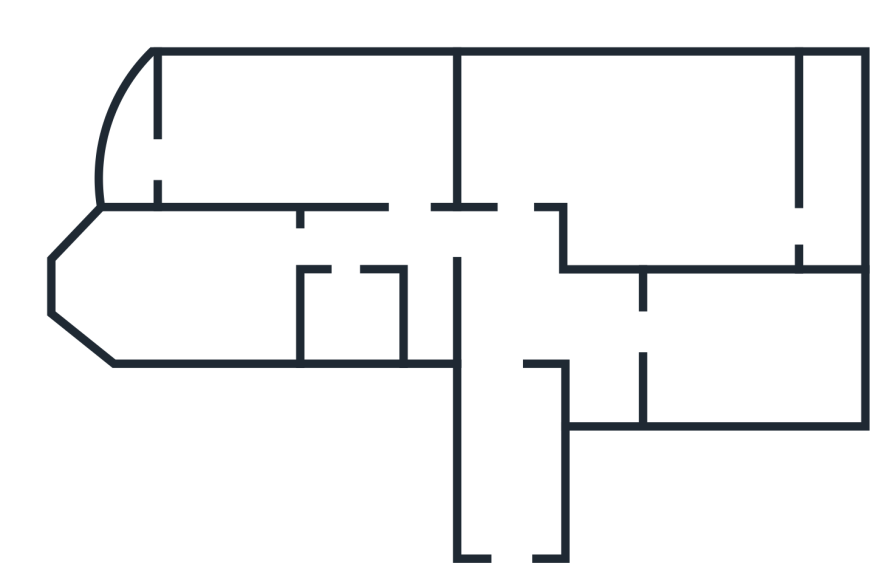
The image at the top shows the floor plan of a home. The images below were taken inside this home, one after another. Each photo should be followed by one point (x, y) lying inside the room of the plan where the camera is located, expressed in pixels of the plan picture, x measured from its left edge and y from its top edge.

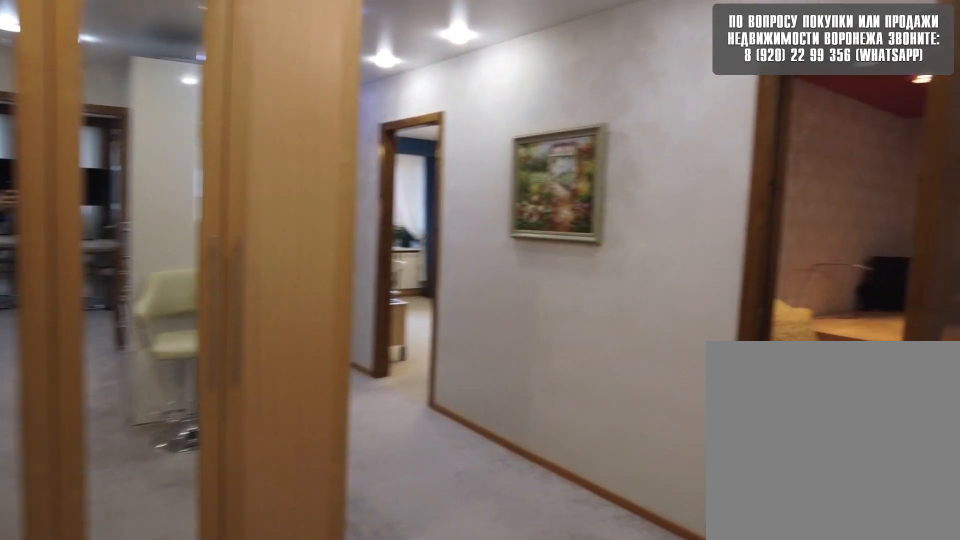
(526, 320)
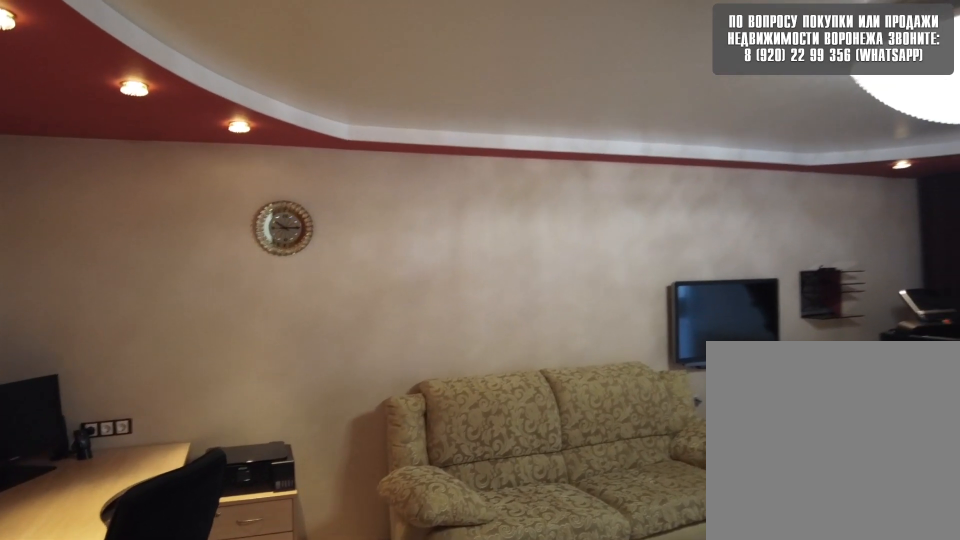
(583, 145)
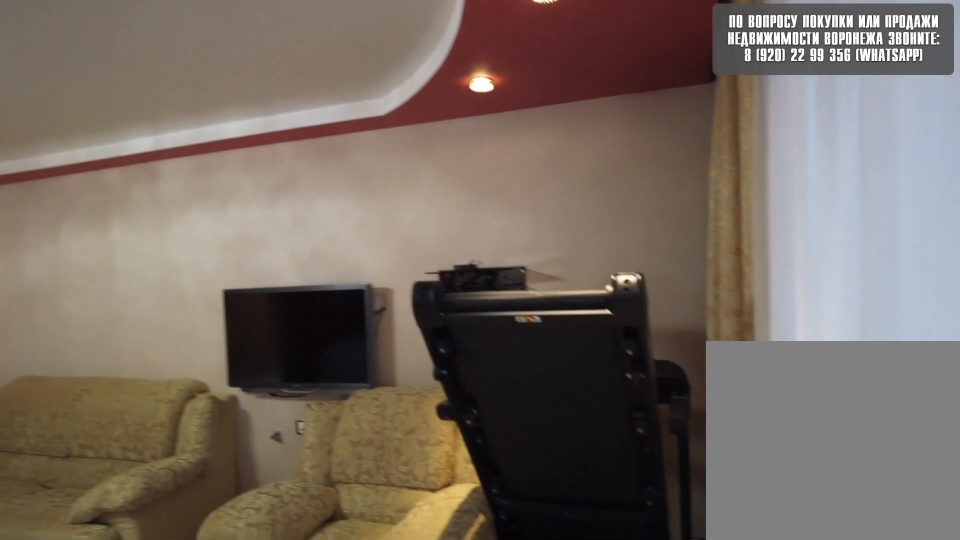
(583, 145)
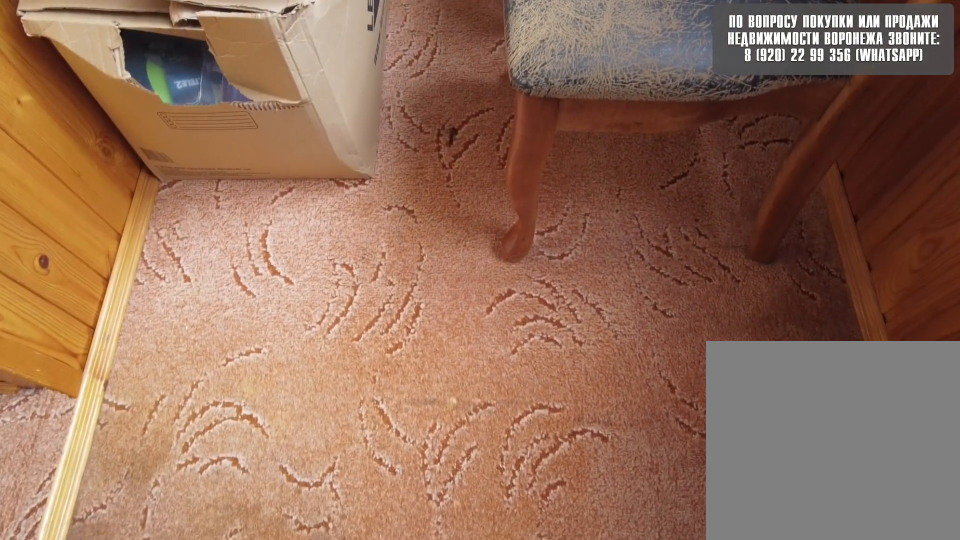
(850, 218)
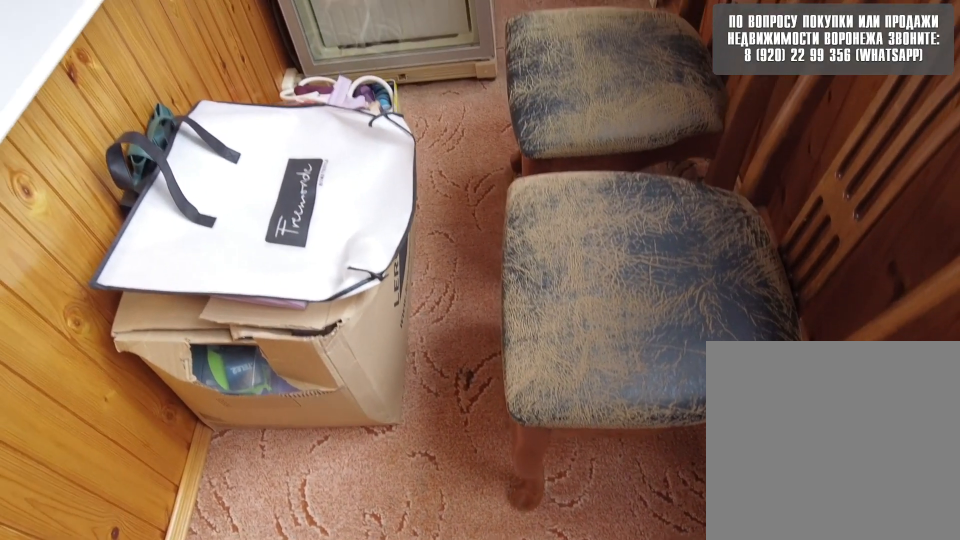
(850, 218)
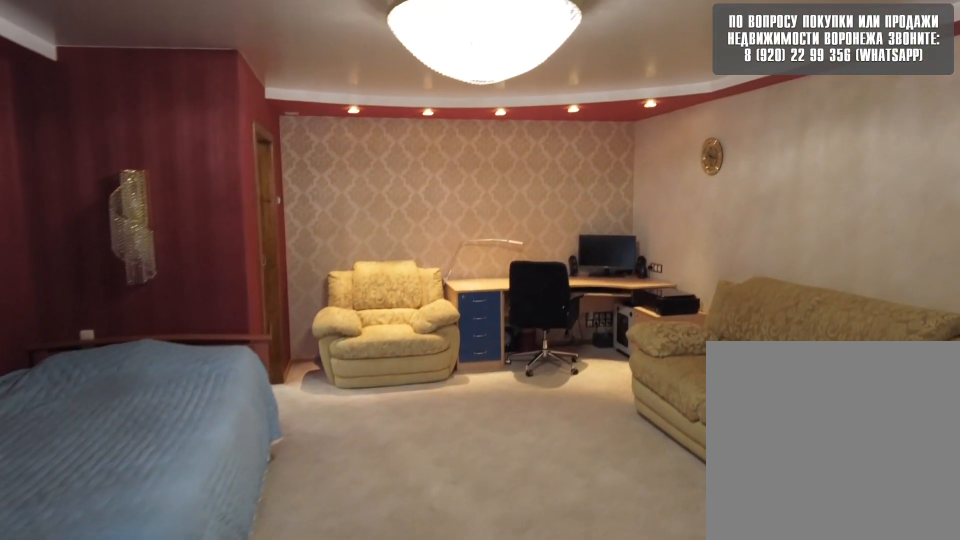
(707, 212)
